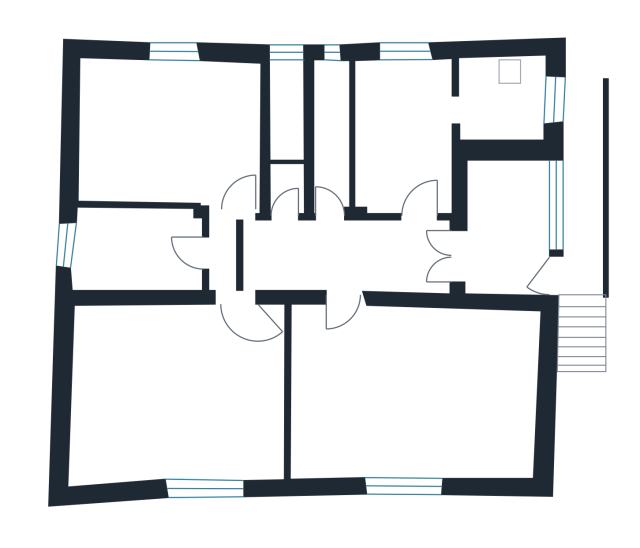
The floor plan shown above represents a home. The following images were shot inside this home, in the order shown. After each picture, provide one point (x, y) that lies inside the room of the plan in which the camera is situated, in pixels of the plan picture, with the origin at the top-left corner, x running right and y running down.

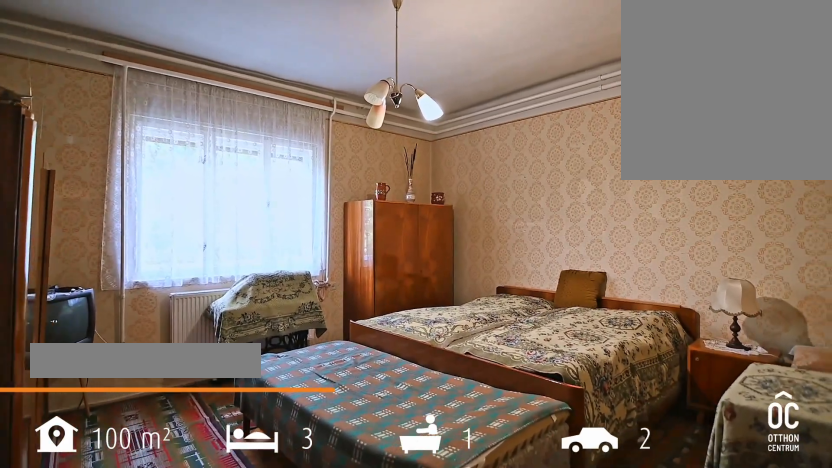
(172, 392)
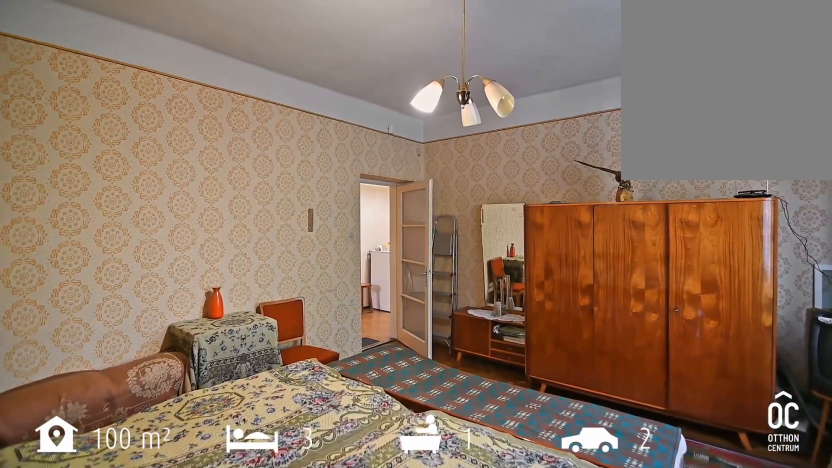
(172, 392)
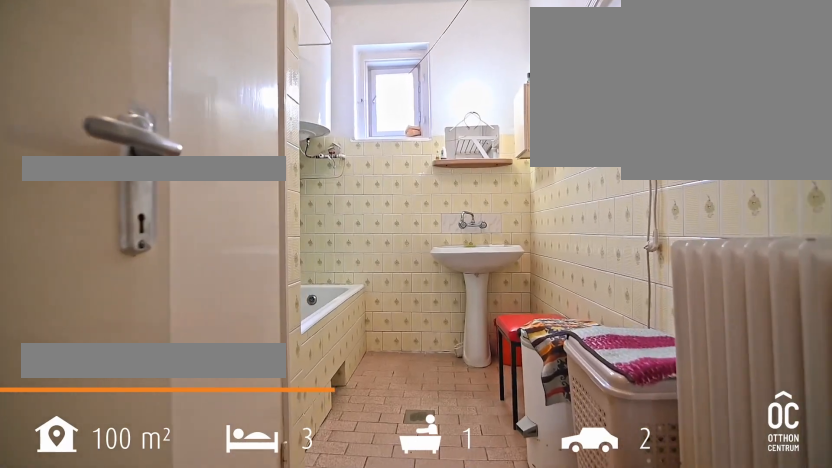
(141, 246)
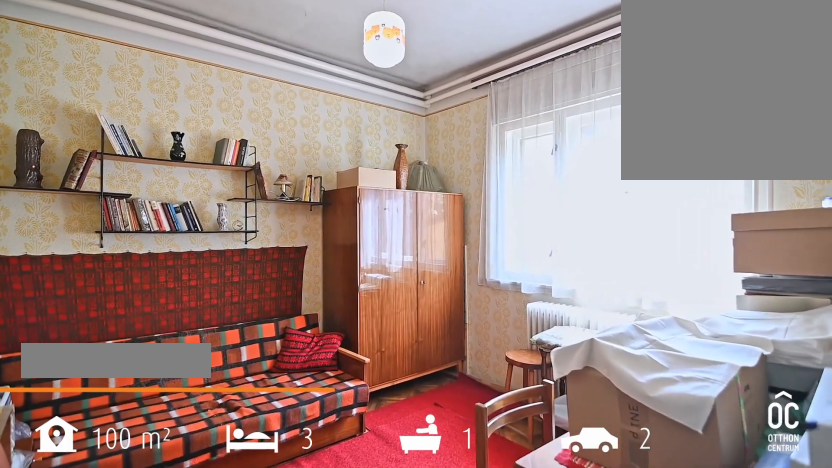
(170, 126)
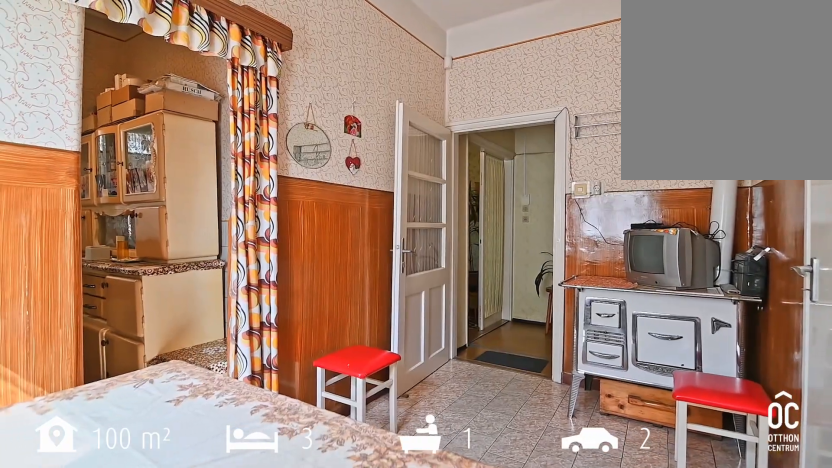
(402, 138)
